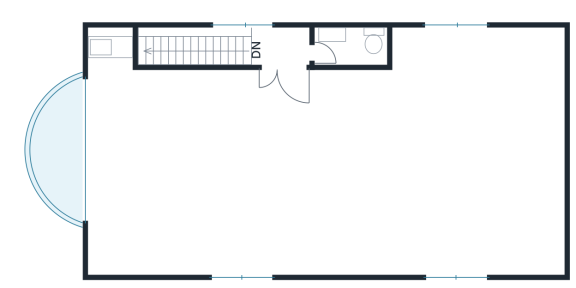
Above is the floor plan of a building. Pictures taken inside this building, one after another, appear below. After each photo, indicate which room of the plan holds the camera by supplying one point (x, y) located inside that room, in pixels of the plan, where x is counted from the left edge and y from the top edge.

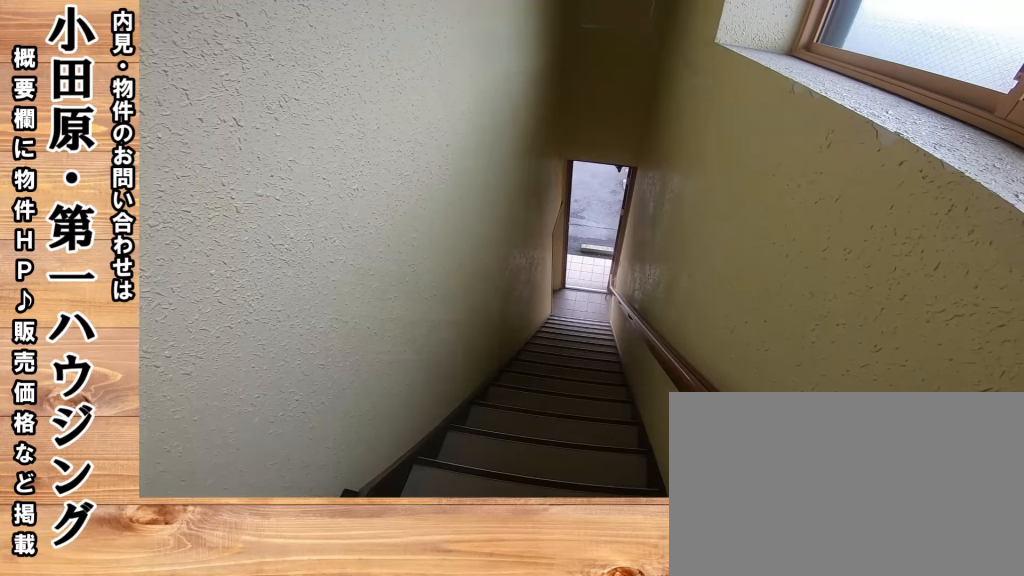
(299, 52)
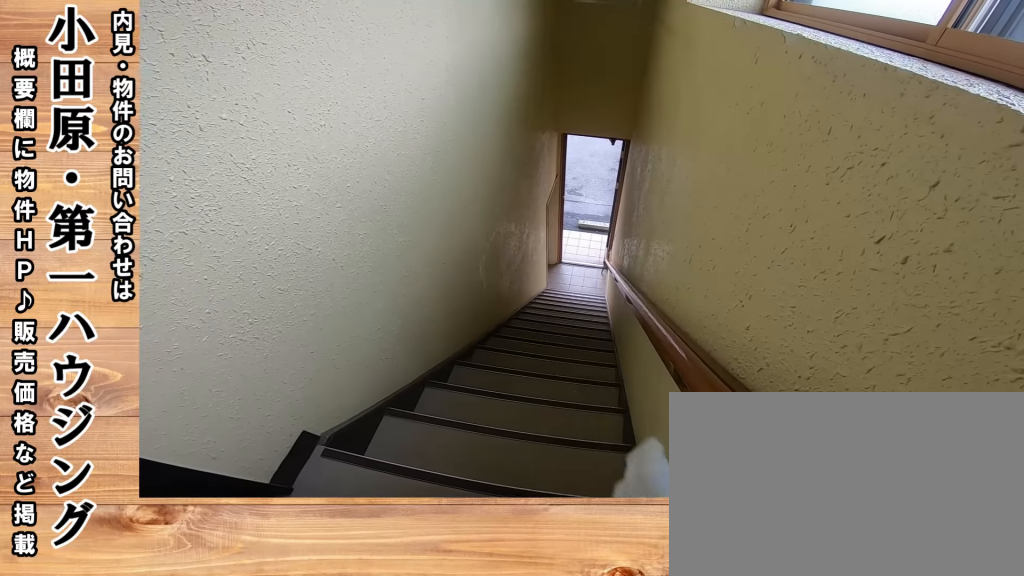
(299, 52)
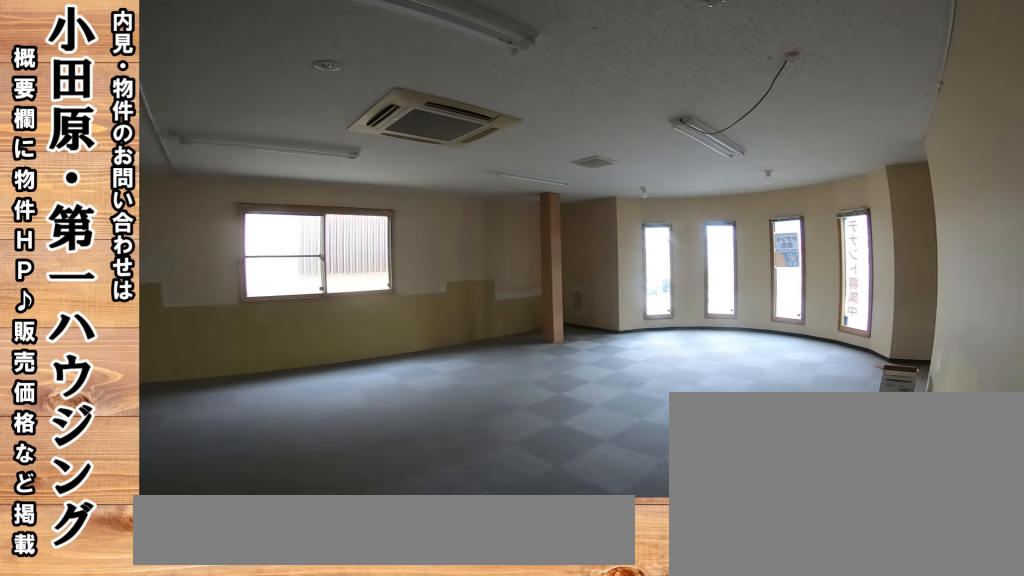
(249, 156)
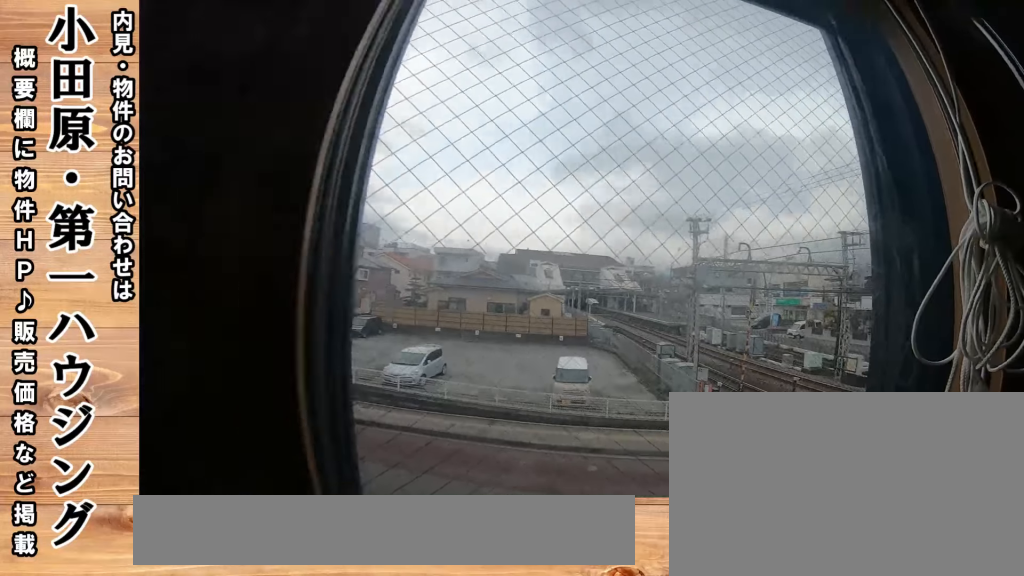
(324, 173)
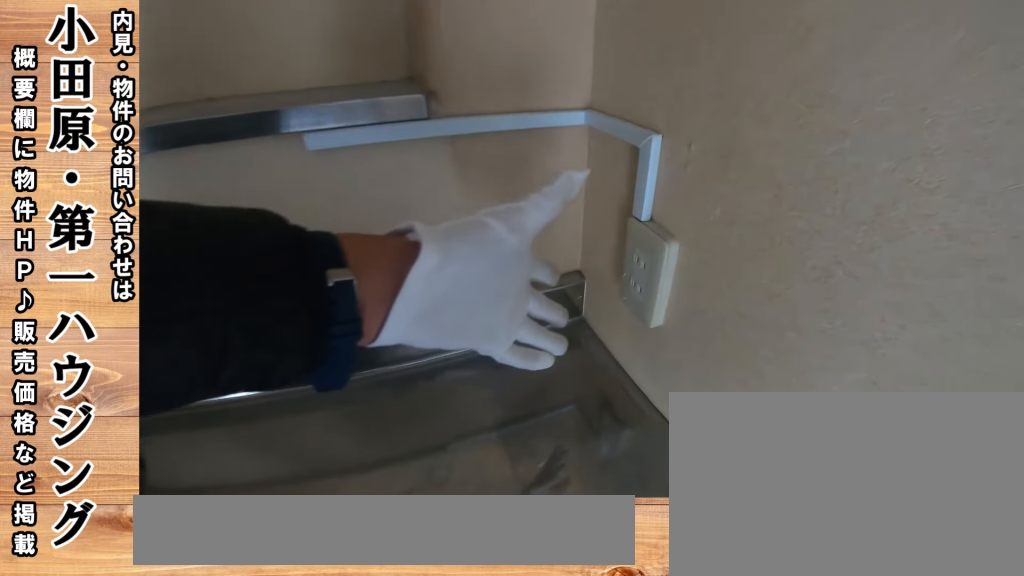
(119, 65)
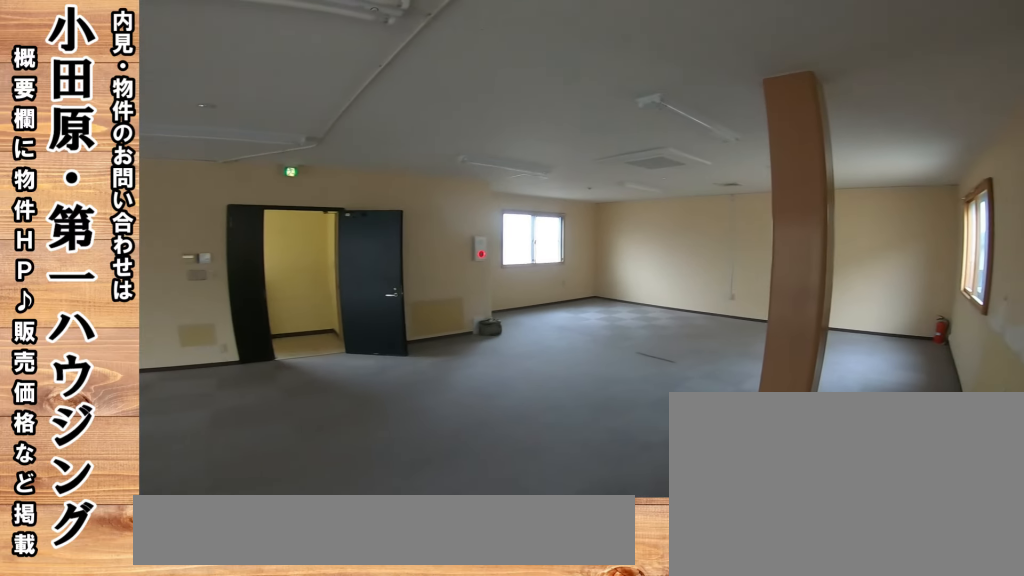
(323, 161)
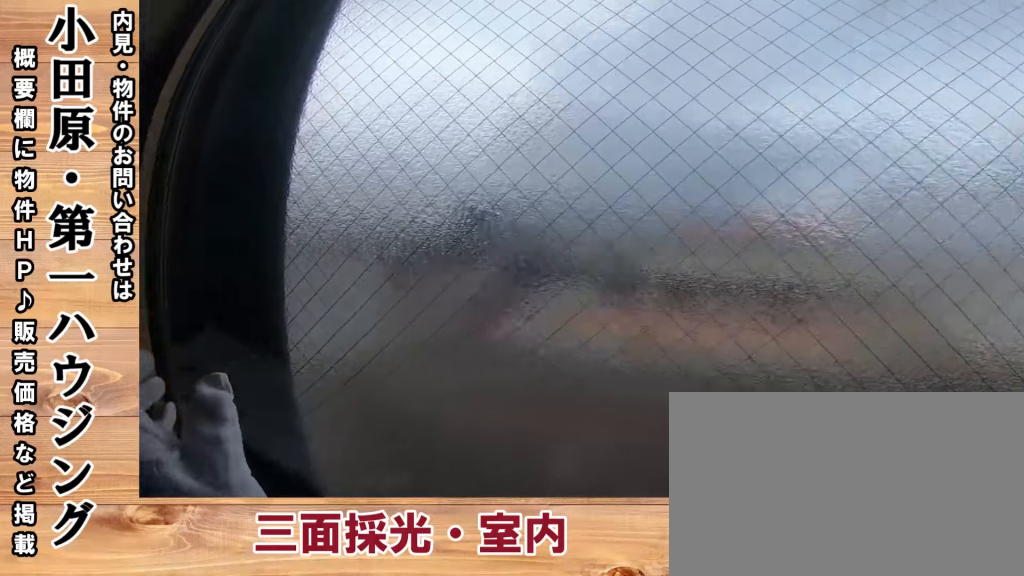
(323, 161)
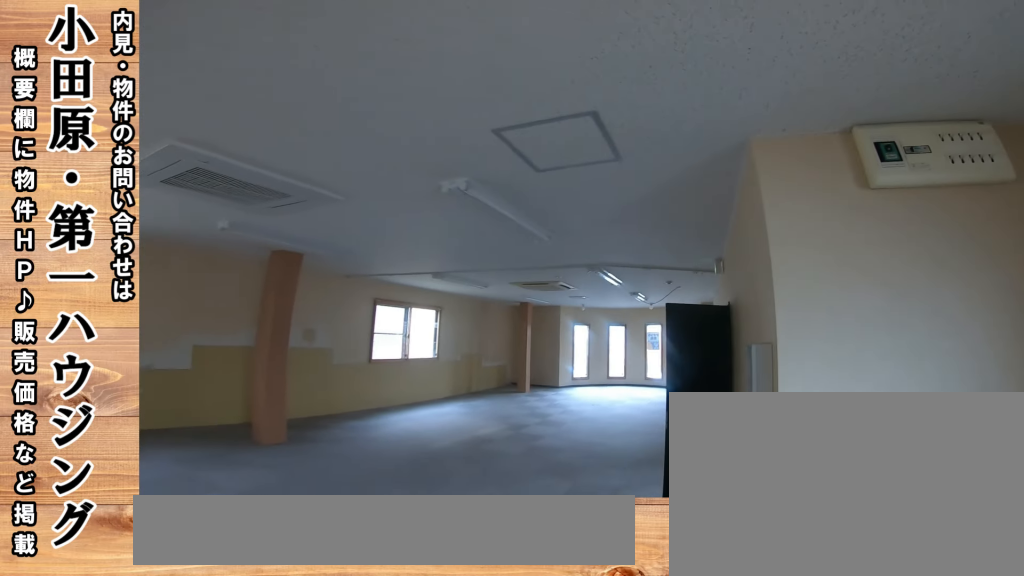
(325, 174)
